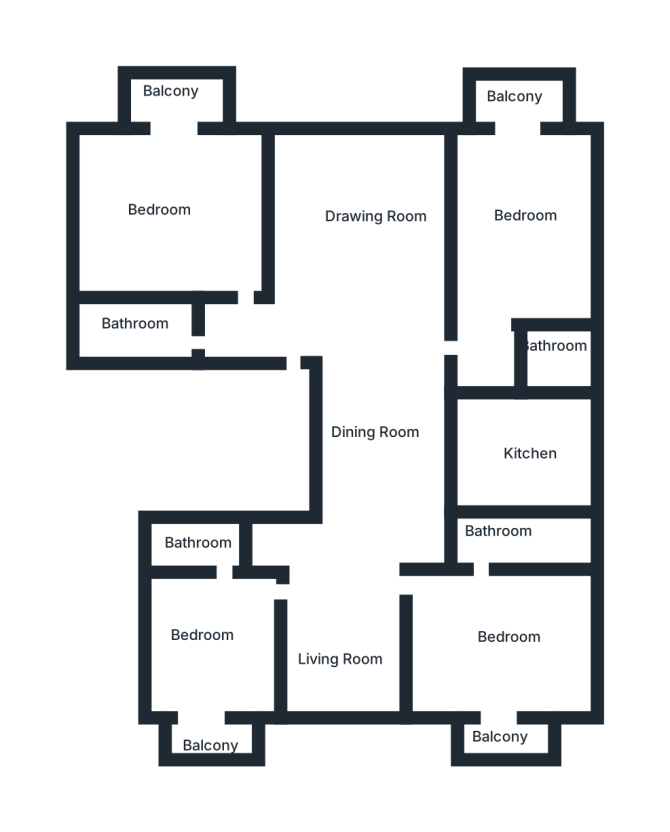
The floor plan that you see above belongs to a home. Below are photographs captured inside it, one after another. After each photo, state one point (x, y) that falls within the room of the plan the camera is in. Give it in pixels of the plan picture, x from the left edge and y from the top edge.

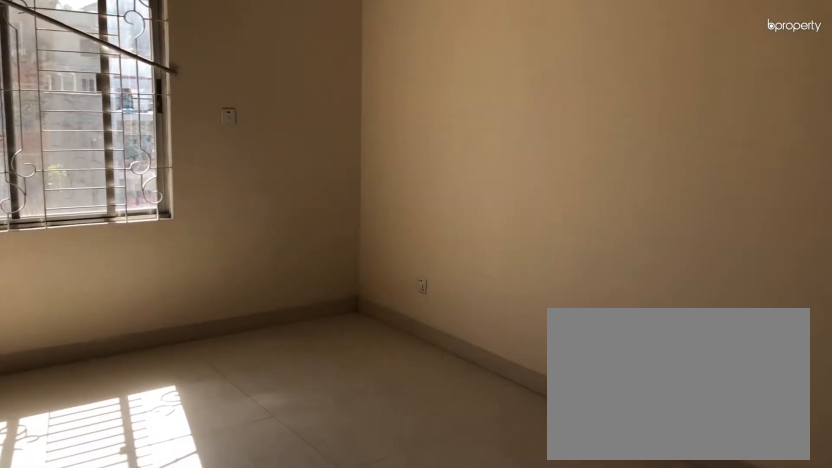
(380, 323)
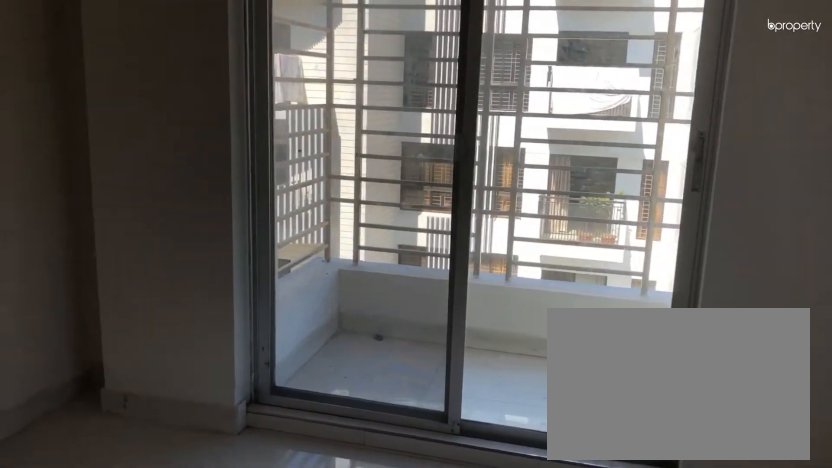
(217, 650)
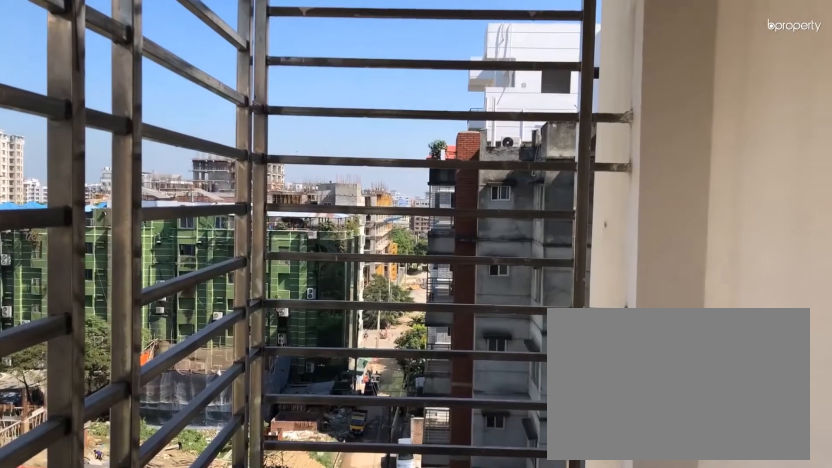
(213, 730)
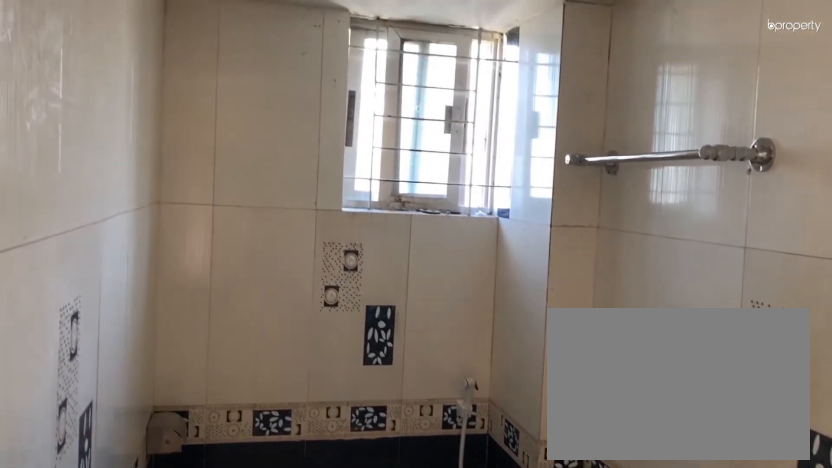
(199, 542)
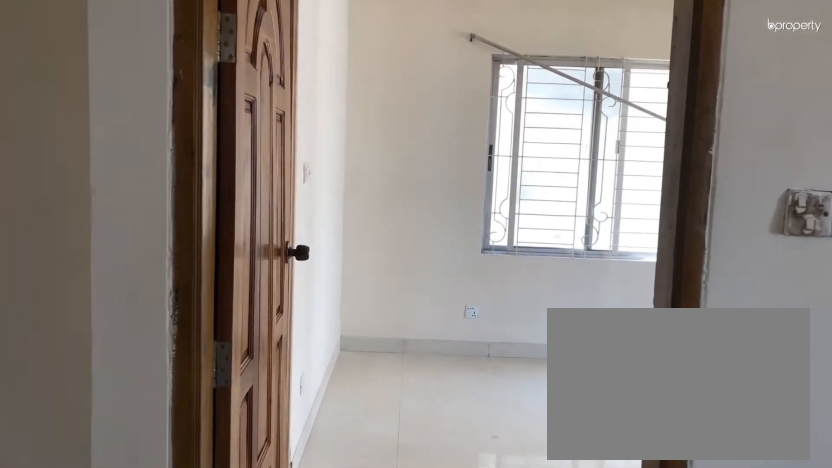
(401, 589)
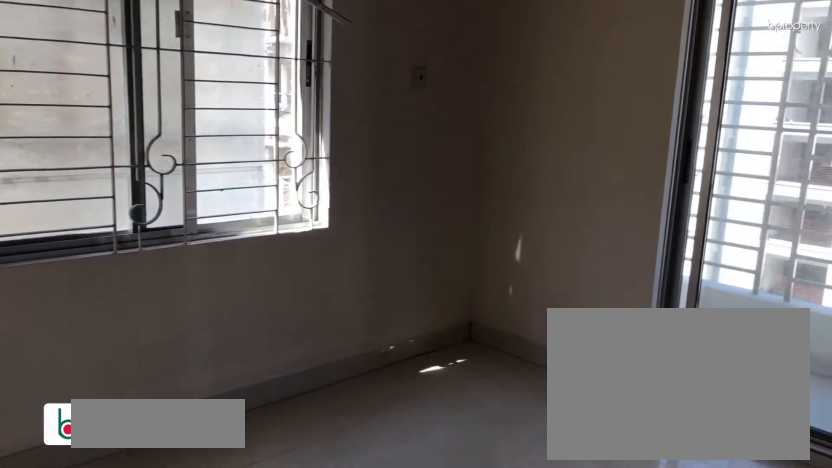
(499, 629)
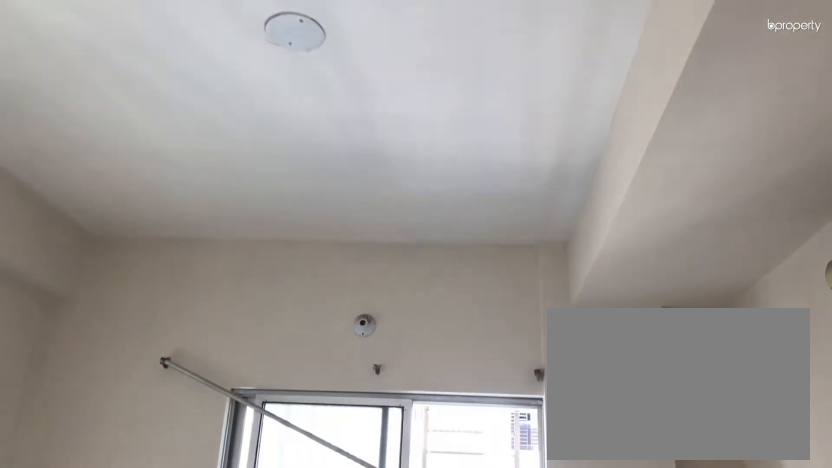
(499, 629)
